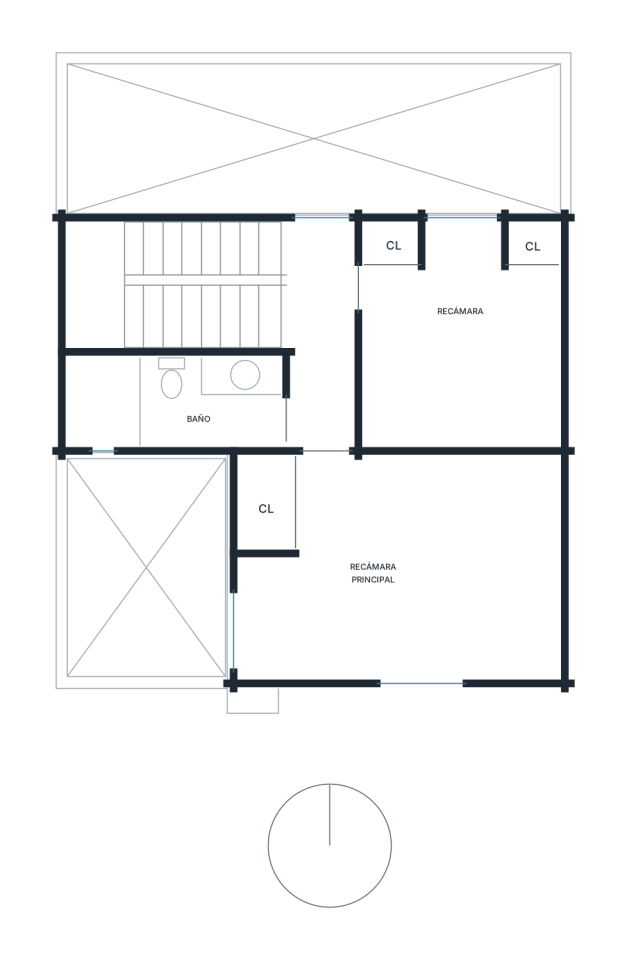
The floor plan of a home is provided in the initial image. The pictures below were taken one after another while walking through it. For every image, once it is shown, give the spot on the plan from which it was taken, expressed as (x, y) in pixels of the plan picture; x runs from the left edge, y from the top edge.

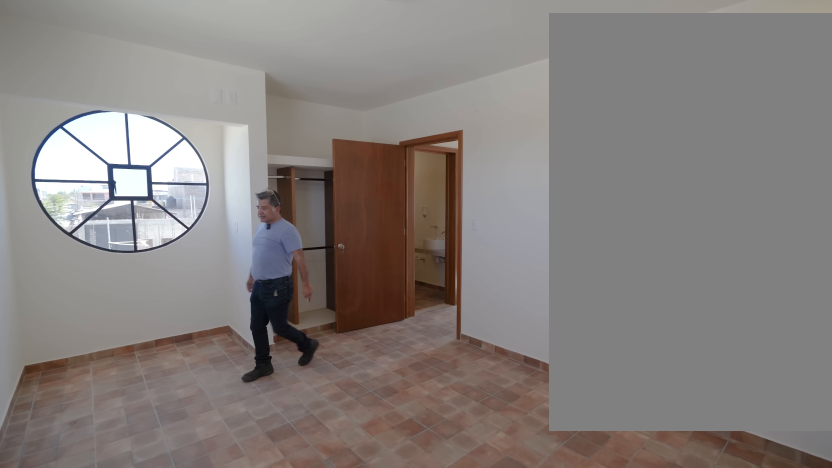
(445, 583)
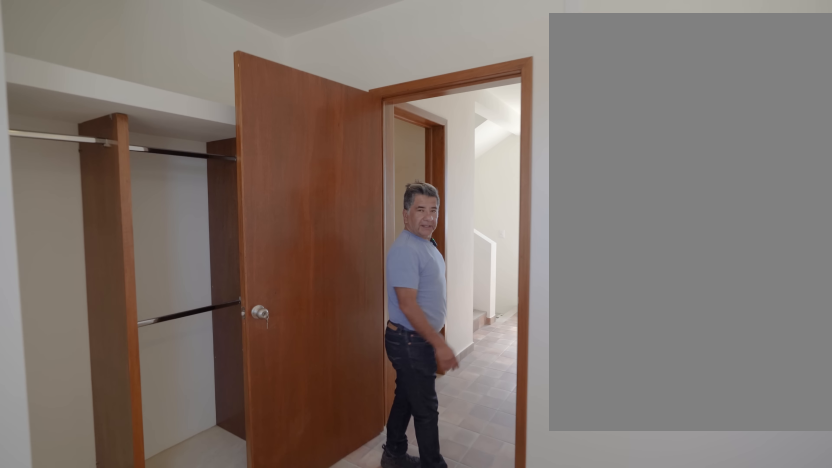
(440, 582)
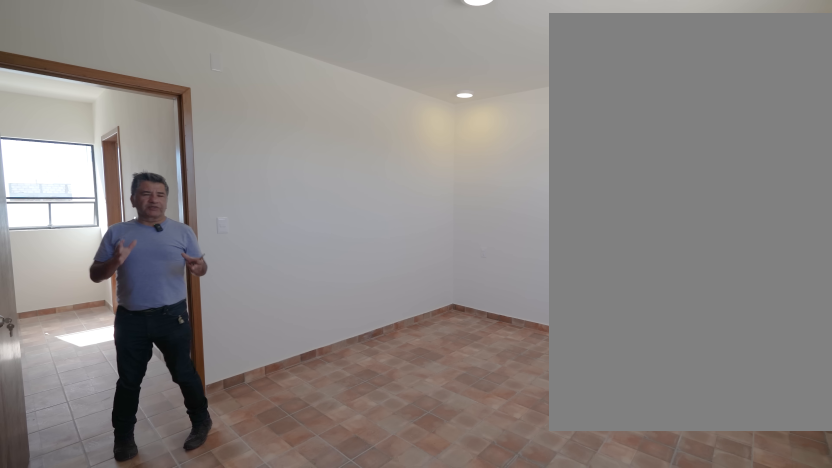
(328, 559)
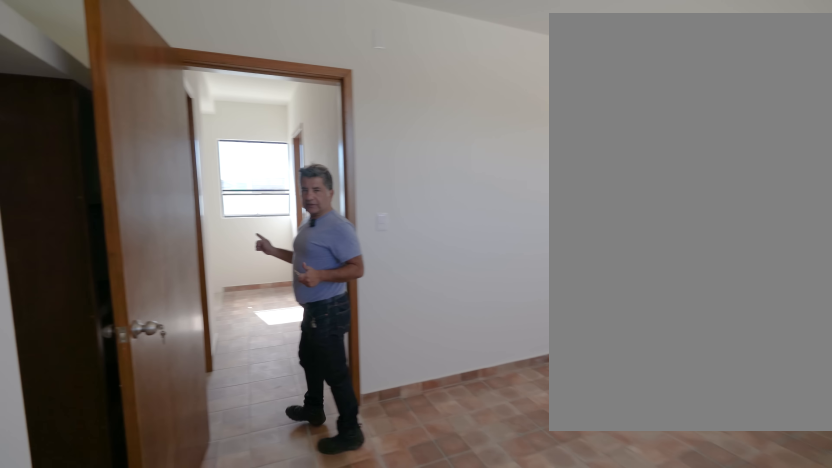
(328, 559)
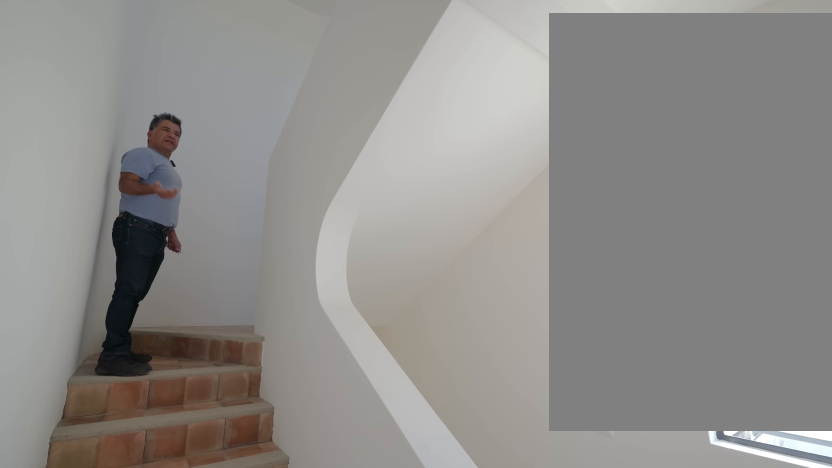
(309, 314)
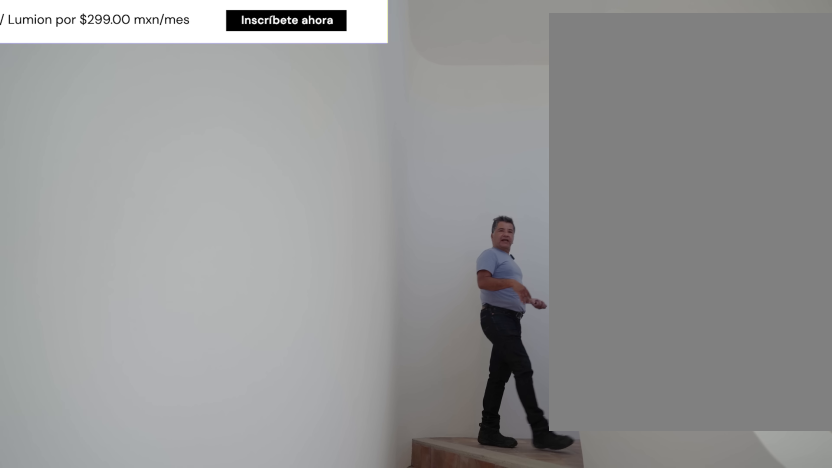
(272, 311)
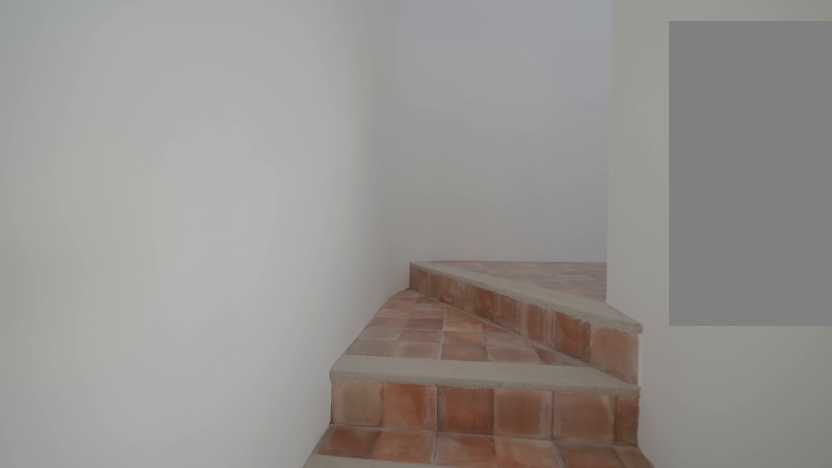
(271, 316)
